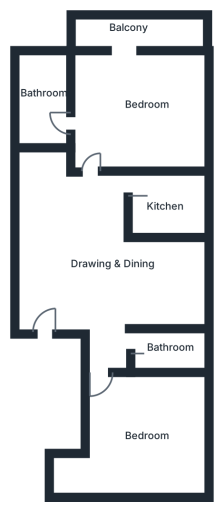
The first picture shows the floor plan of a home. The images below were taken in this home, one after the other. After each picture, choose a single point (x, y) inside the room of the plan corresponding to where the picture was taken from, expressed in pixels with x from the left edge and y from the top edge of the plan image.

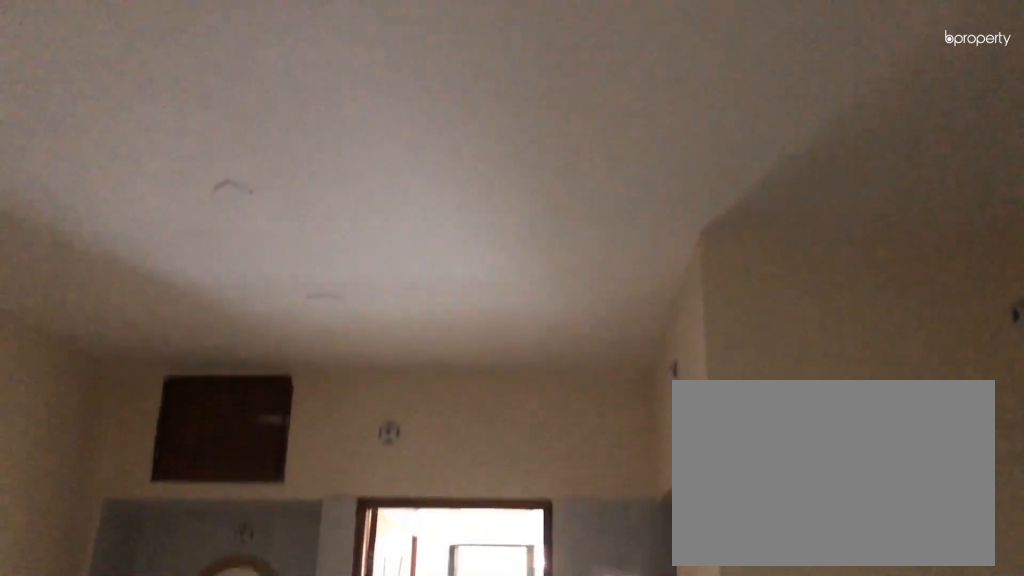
(100, 268)
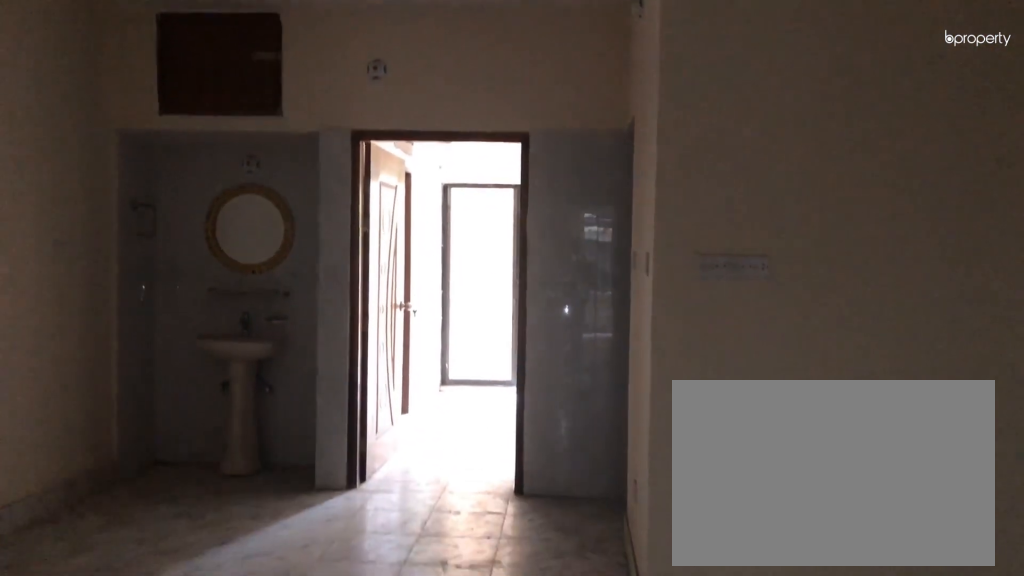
(100, 268)
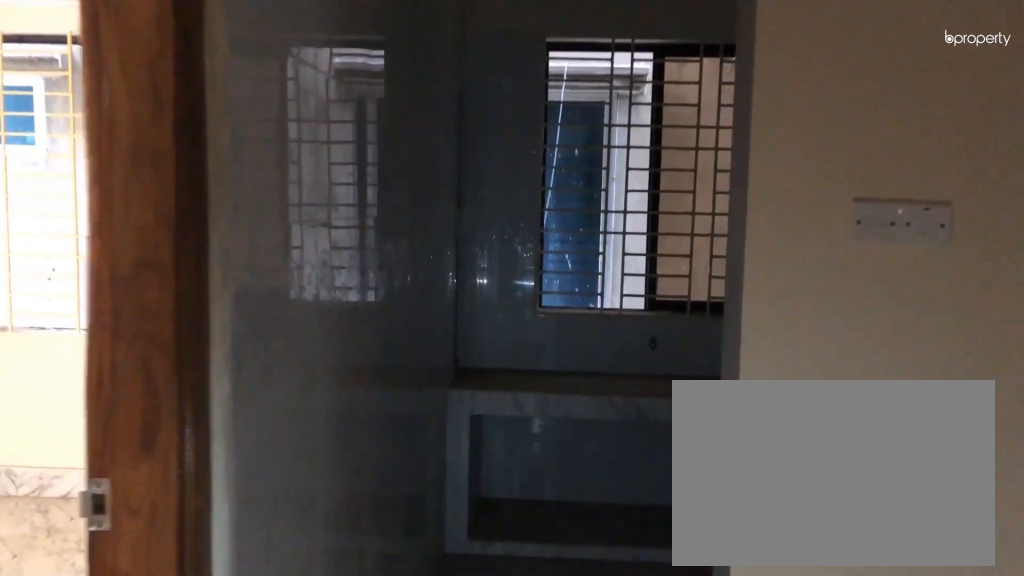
(167, 205)
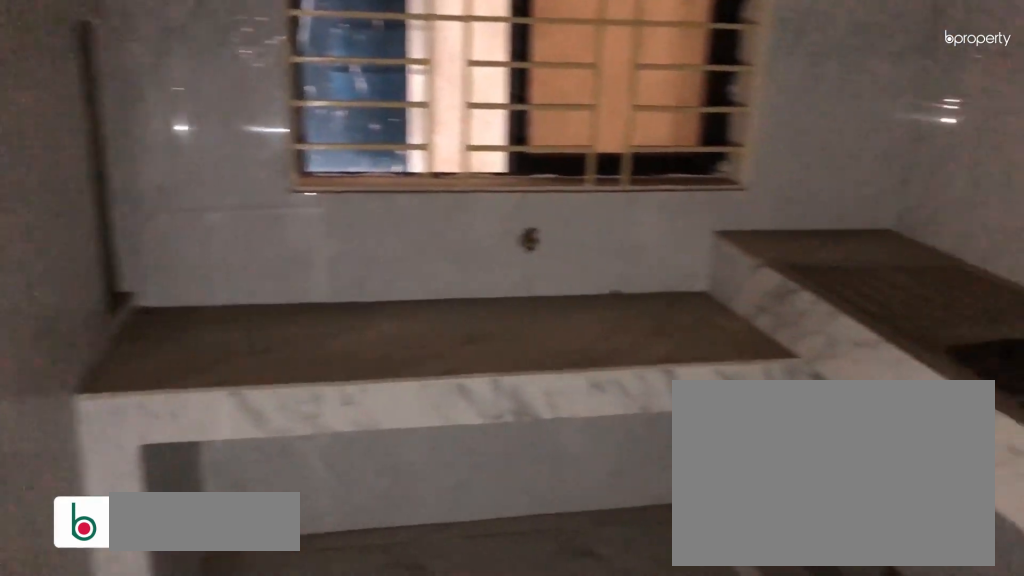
(167, 205)
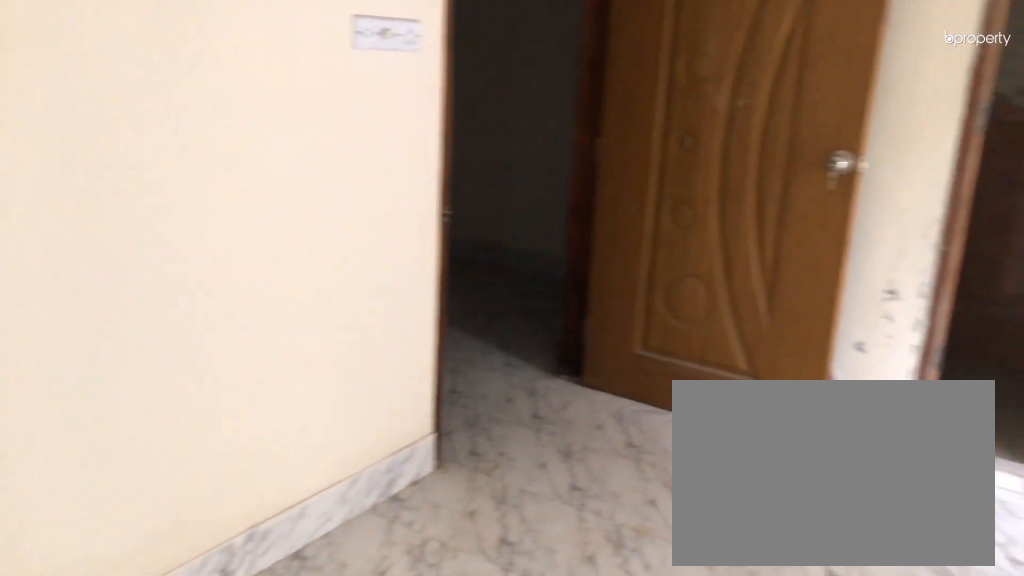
(142, 112)
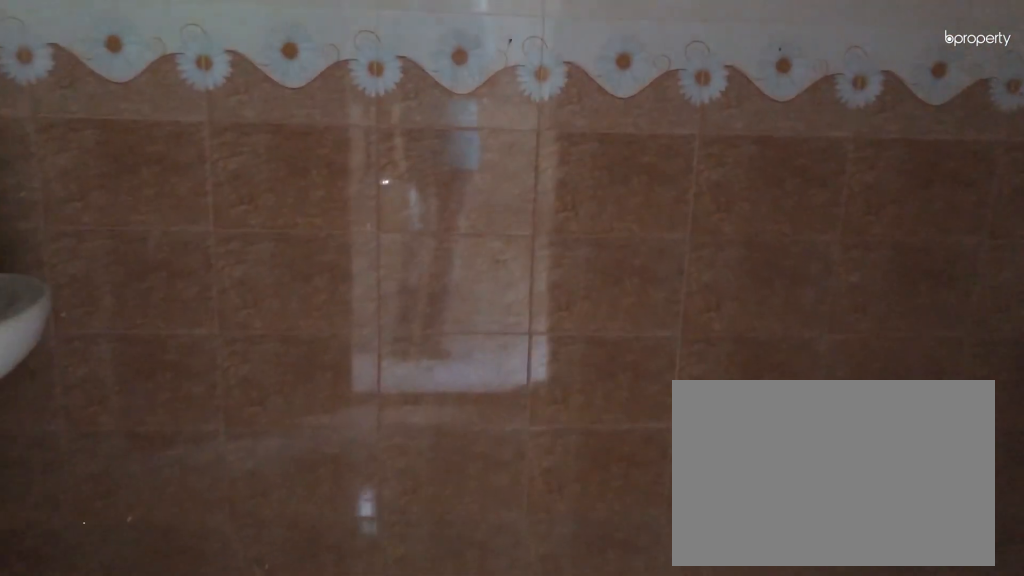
(44, 101)
